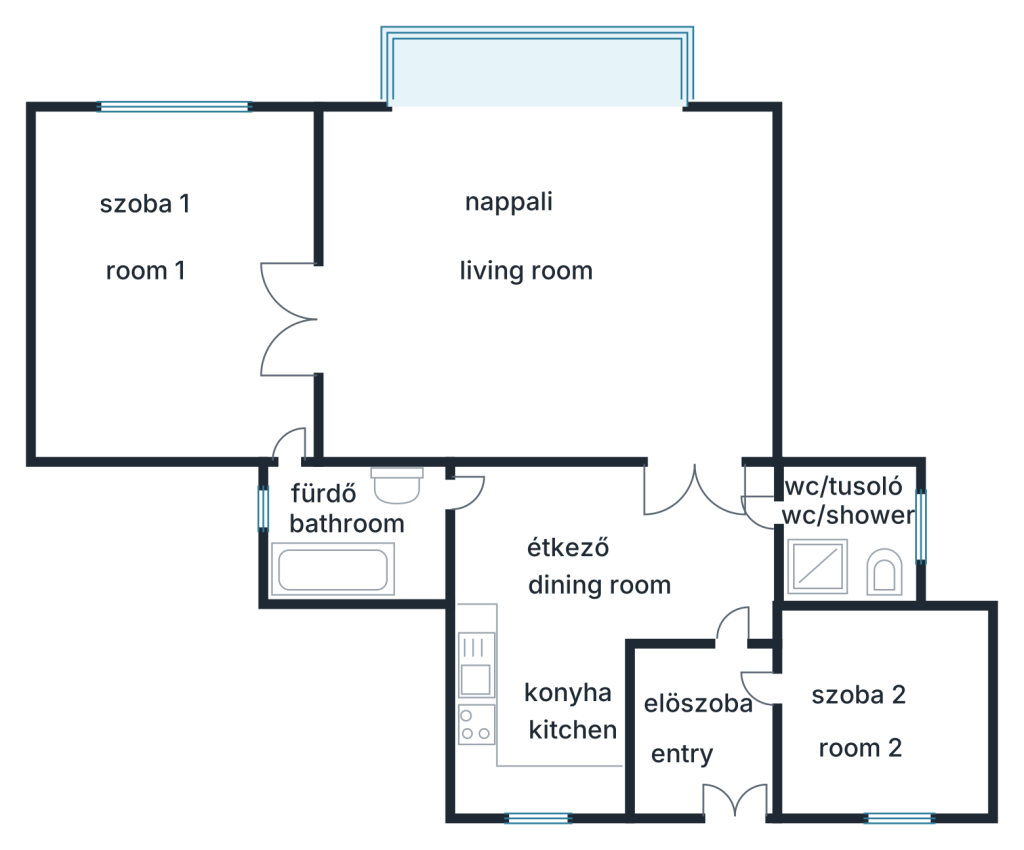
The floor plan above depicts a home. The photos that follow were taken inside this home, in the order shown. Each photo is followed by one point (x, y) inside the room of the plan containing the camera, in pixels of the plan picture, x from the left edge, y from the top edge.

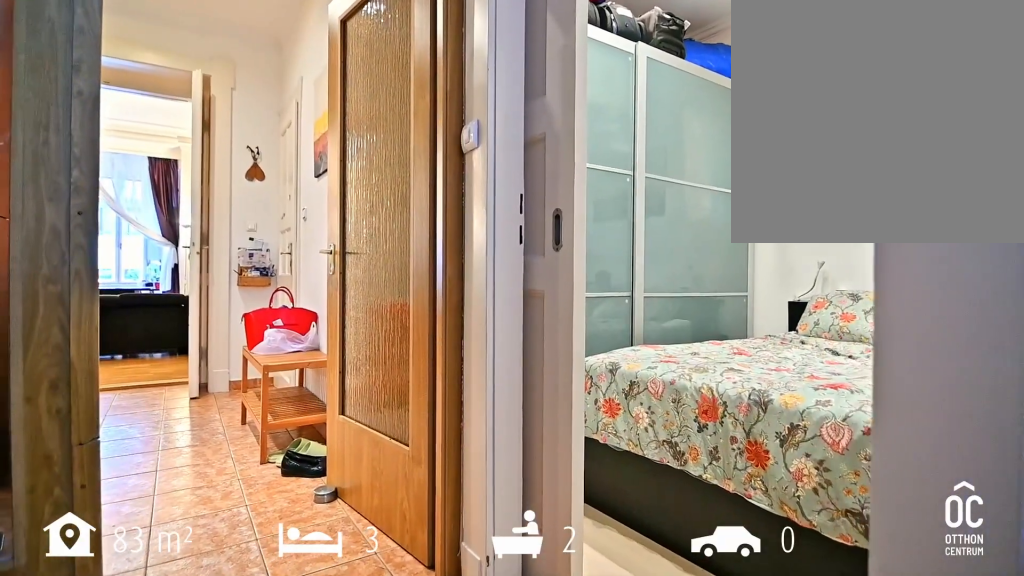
(698, 732)
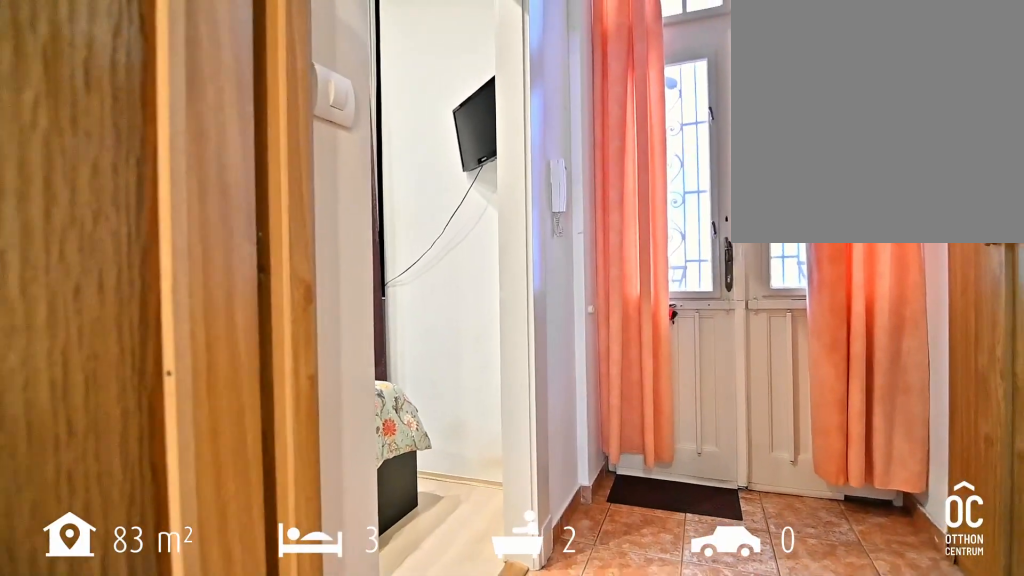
(699, 731)
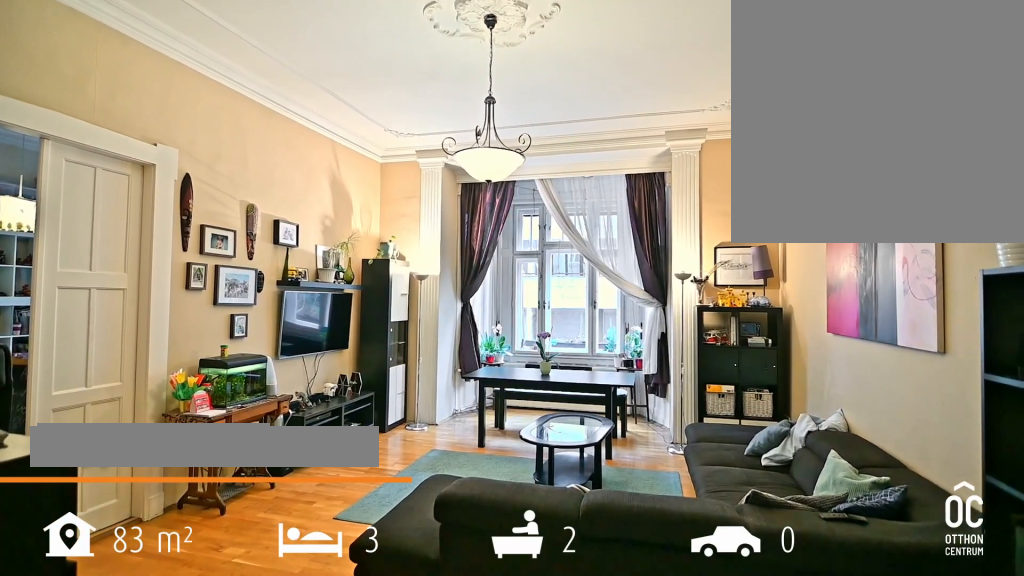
(535, 284)
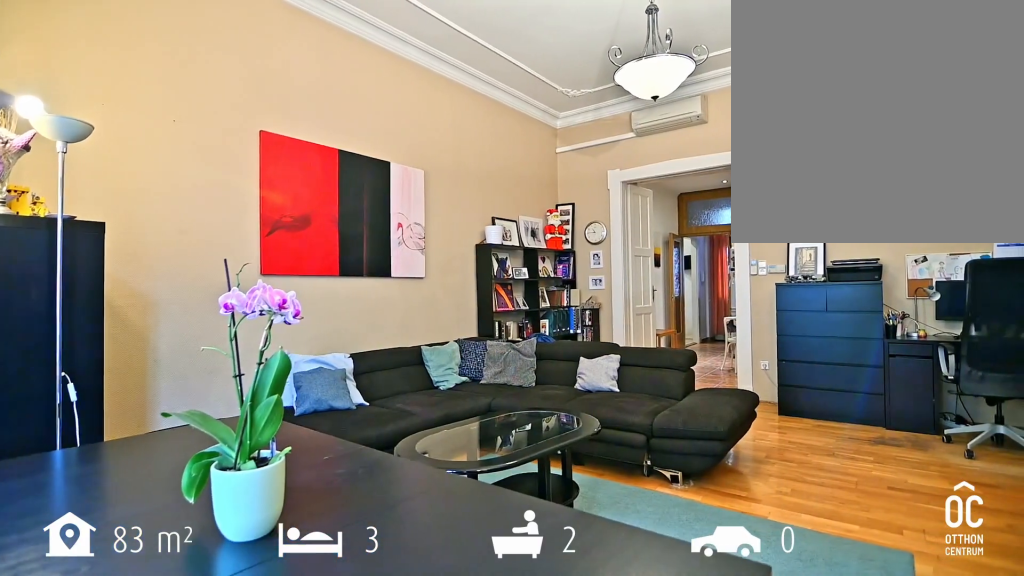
(535, 285)
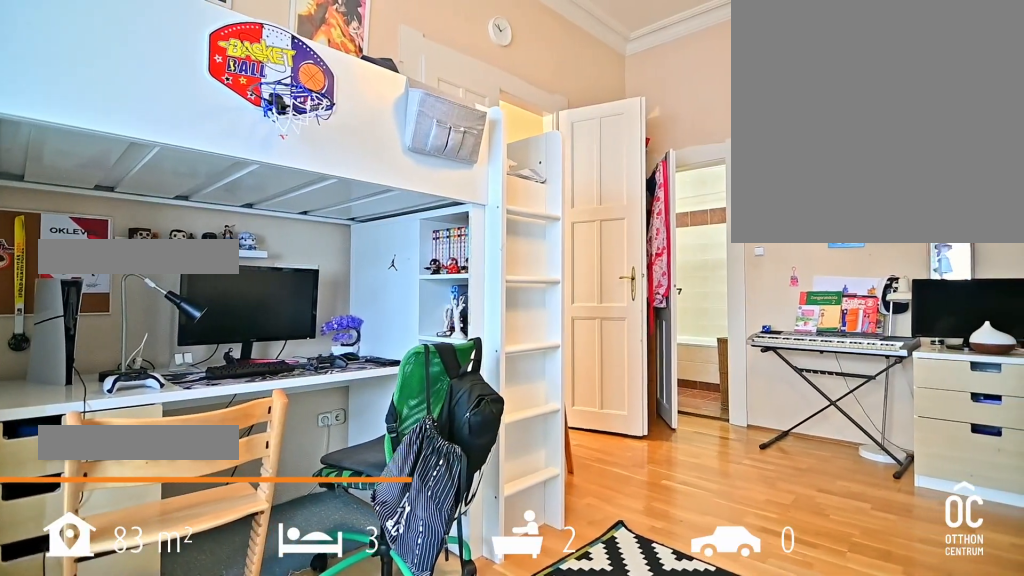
(171, 291)
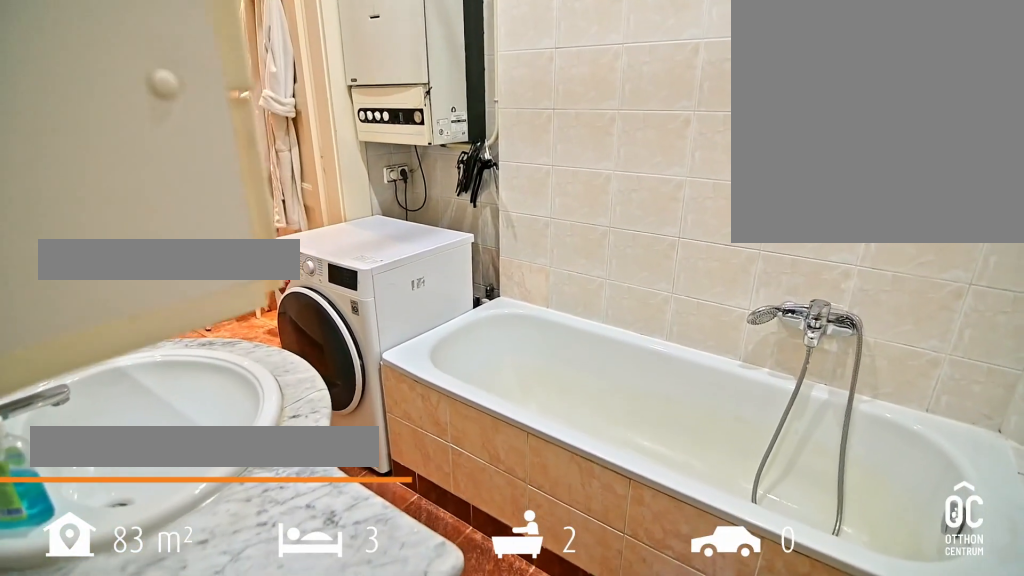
(350, 533)
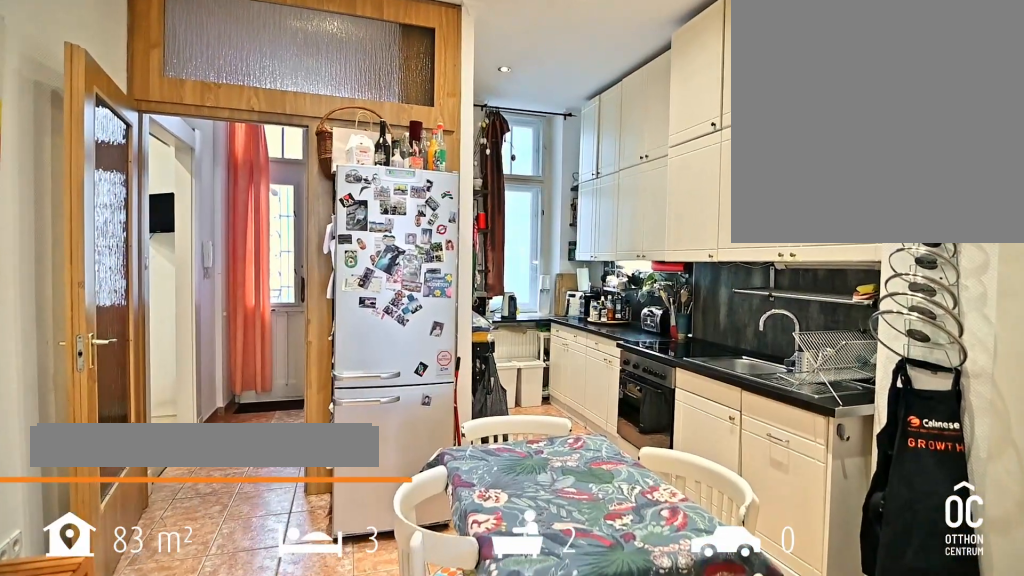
(553, 633)
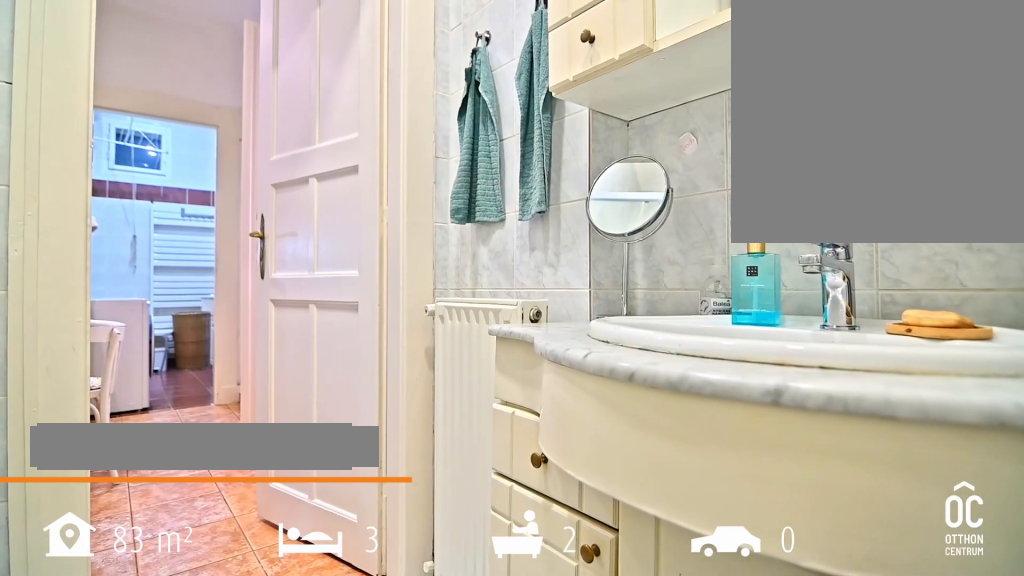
(843, 526)
